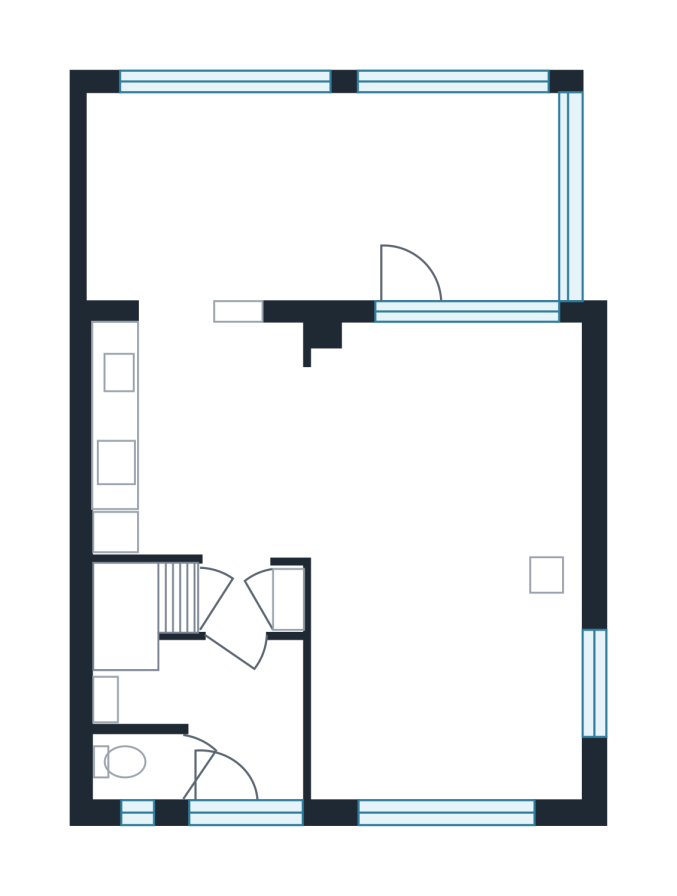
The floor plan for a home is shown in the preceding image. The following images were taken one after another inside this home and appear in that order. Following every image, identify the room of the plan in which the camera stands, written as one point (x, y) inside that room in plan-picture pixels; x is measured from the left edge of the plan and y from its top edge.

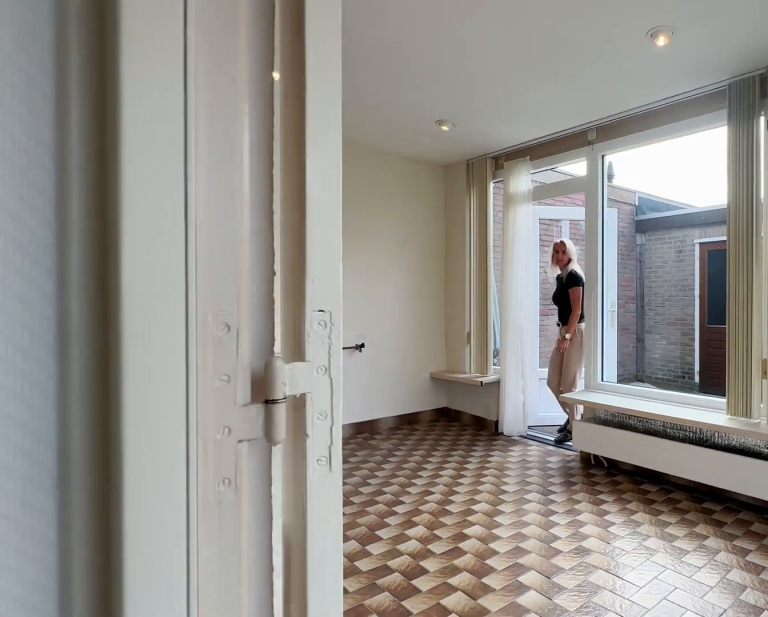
(320, 197)
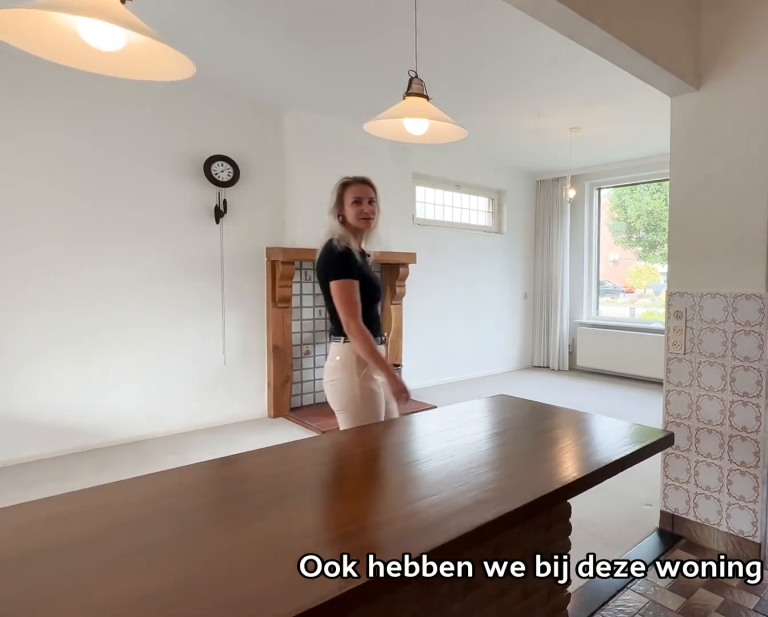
(443, 561)
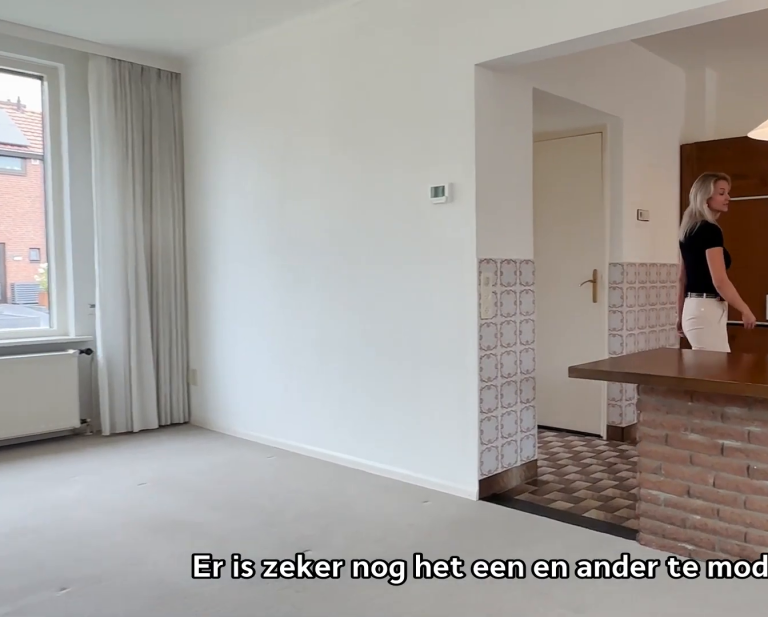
(223, 456)
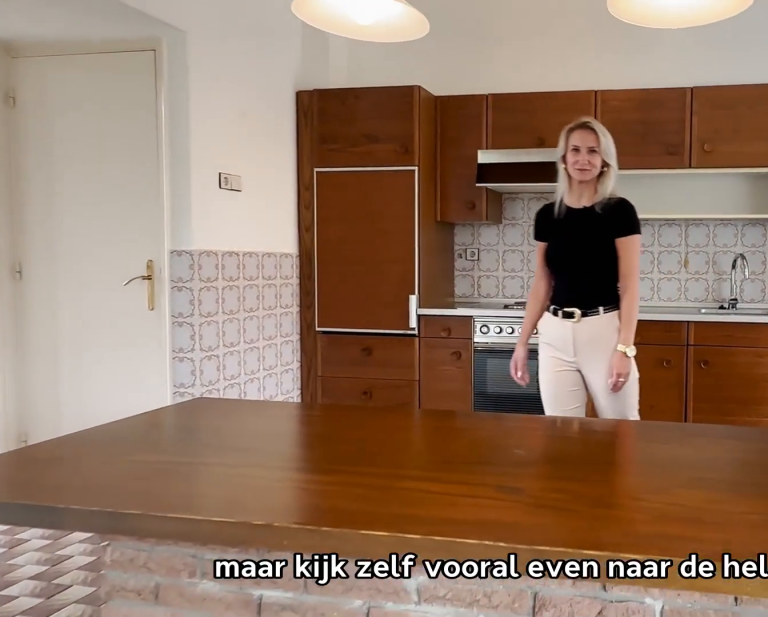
(223, 456)
